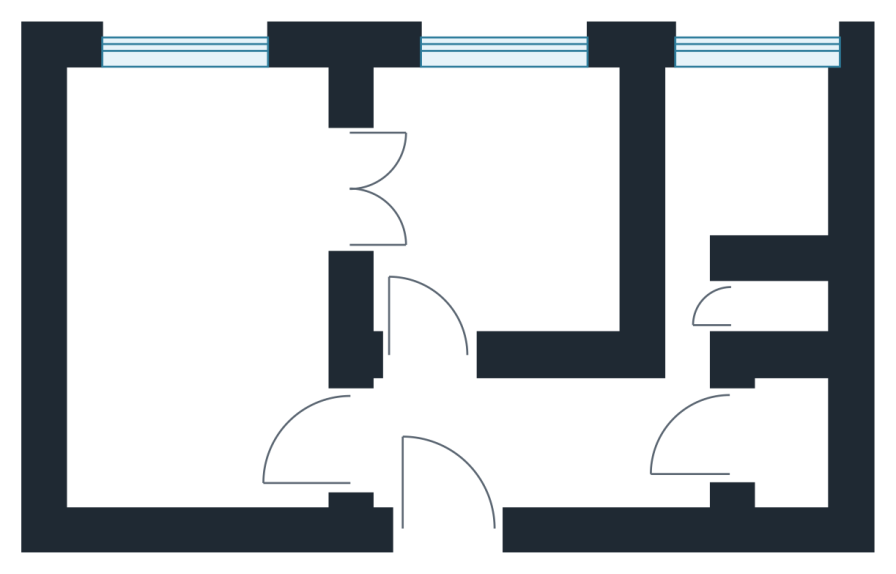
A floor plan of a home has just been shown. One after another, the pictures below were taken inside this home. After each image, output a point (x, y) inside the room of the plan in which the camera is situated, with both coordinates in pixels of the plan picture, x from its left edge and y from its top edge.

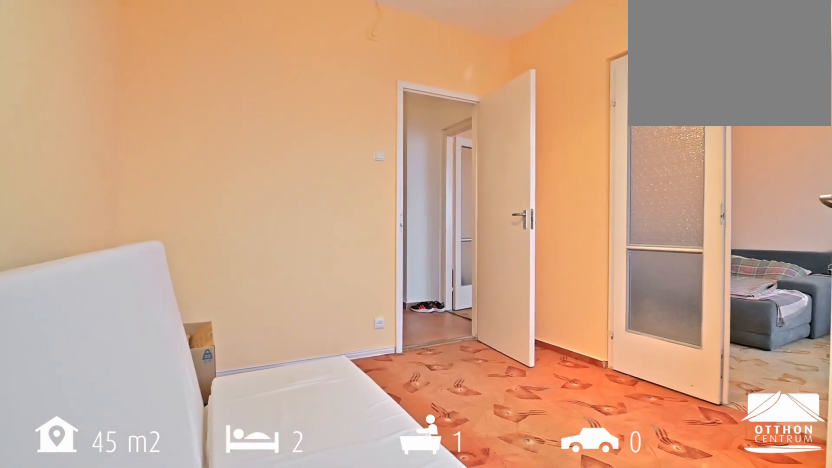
(508, 192)
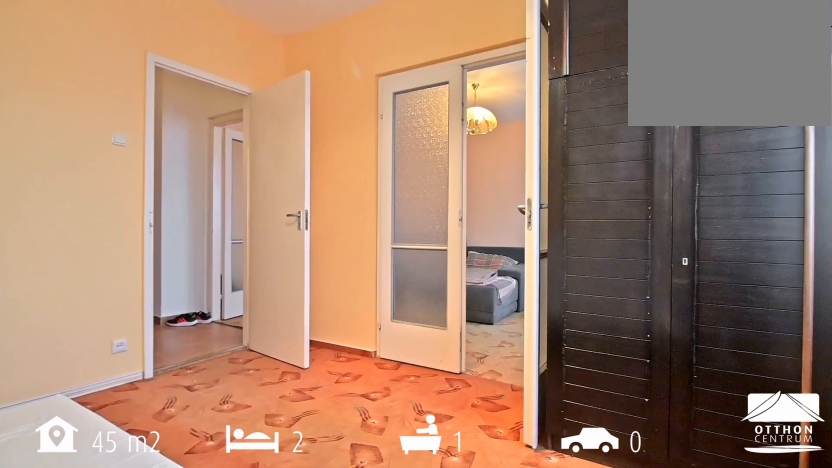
(508, 192)
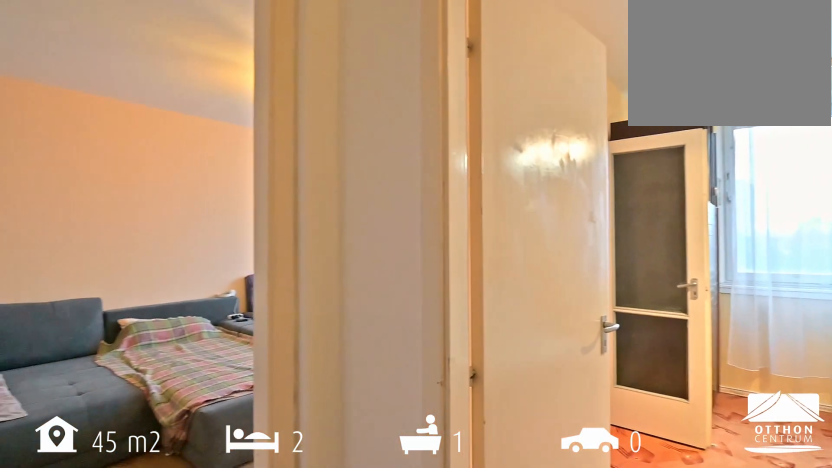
(529, 447)
